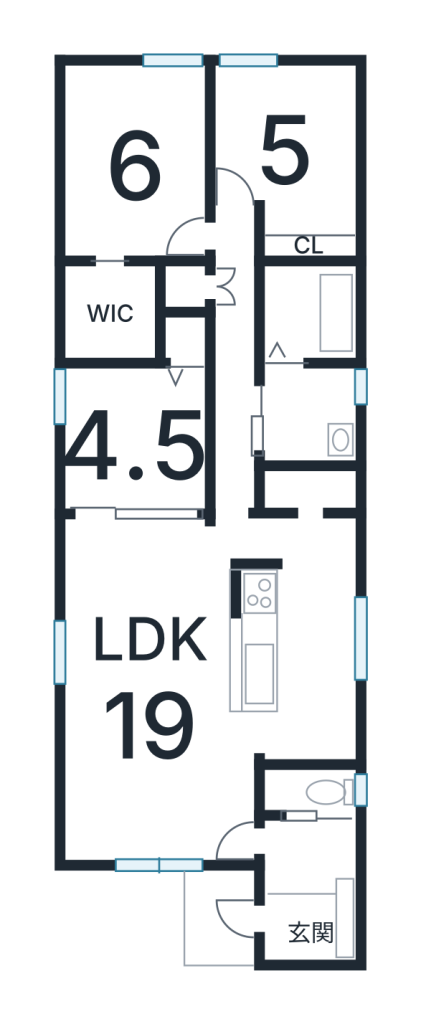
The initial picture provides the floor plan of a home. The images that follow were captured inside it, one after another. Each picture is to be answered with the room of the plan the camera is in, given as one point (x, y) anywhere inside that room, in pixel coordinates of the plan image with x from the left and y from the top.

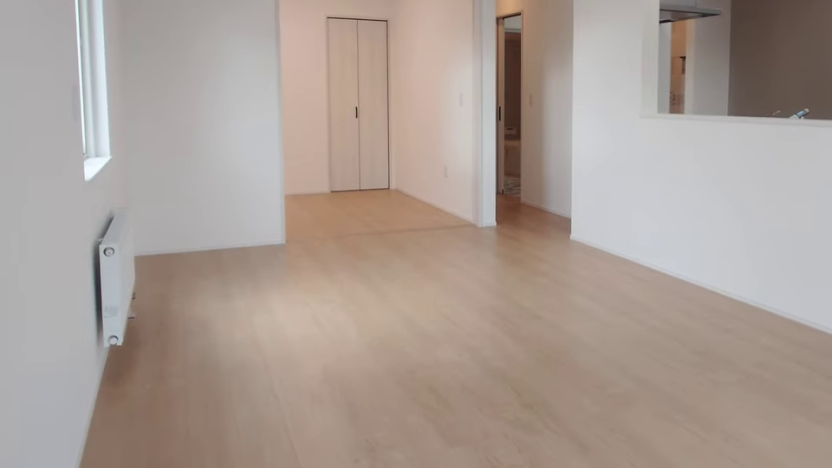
(167, 730)
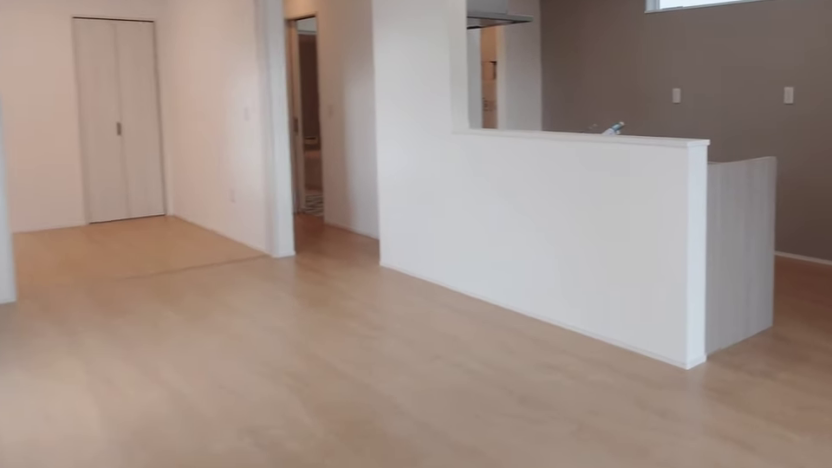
(167, 730)
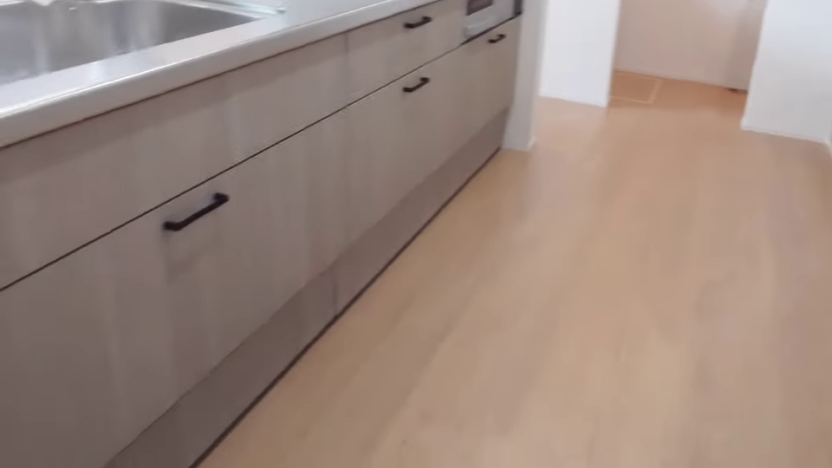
(317, 650)
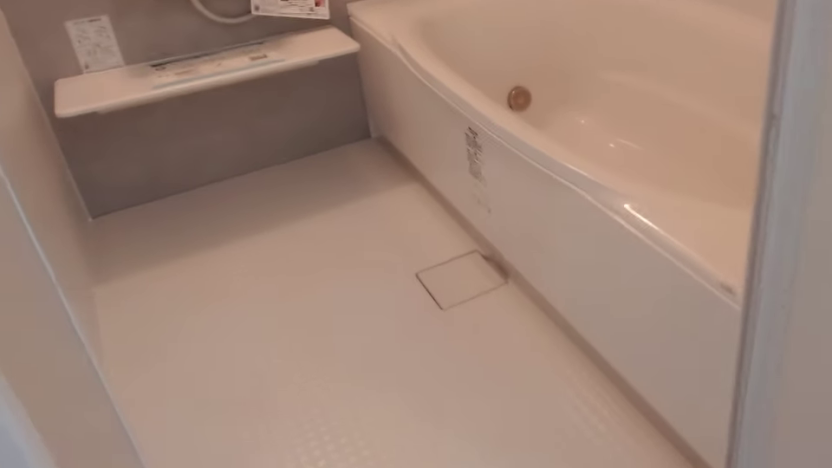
(301, 317)
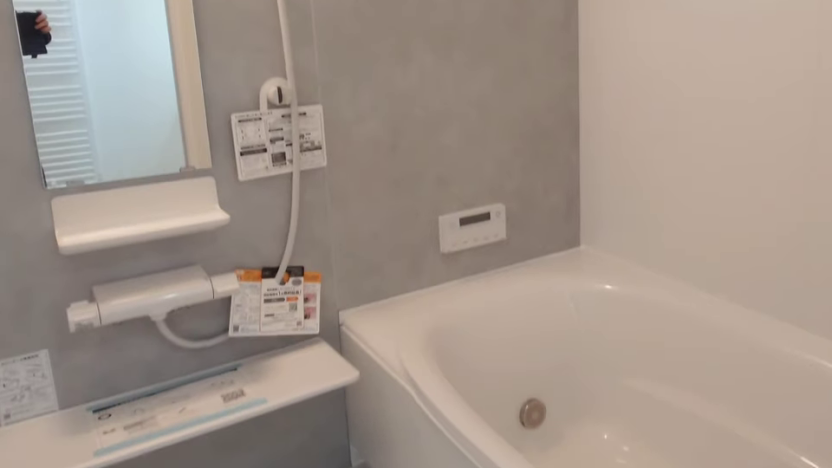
(301, 317)
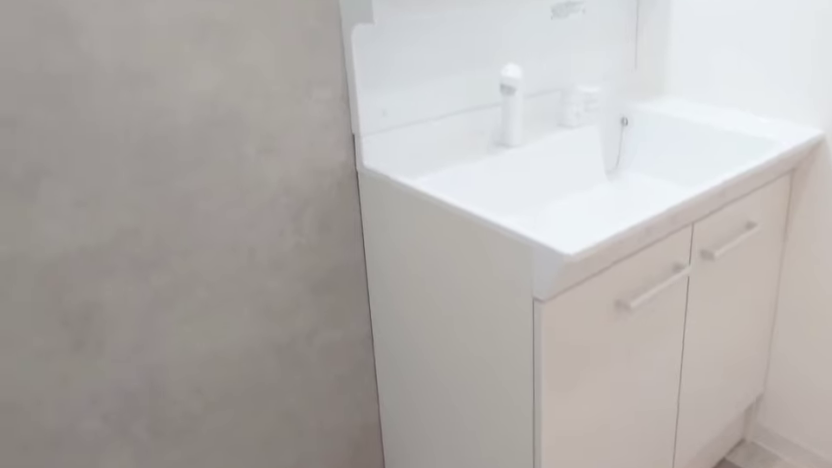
(307, 420)
